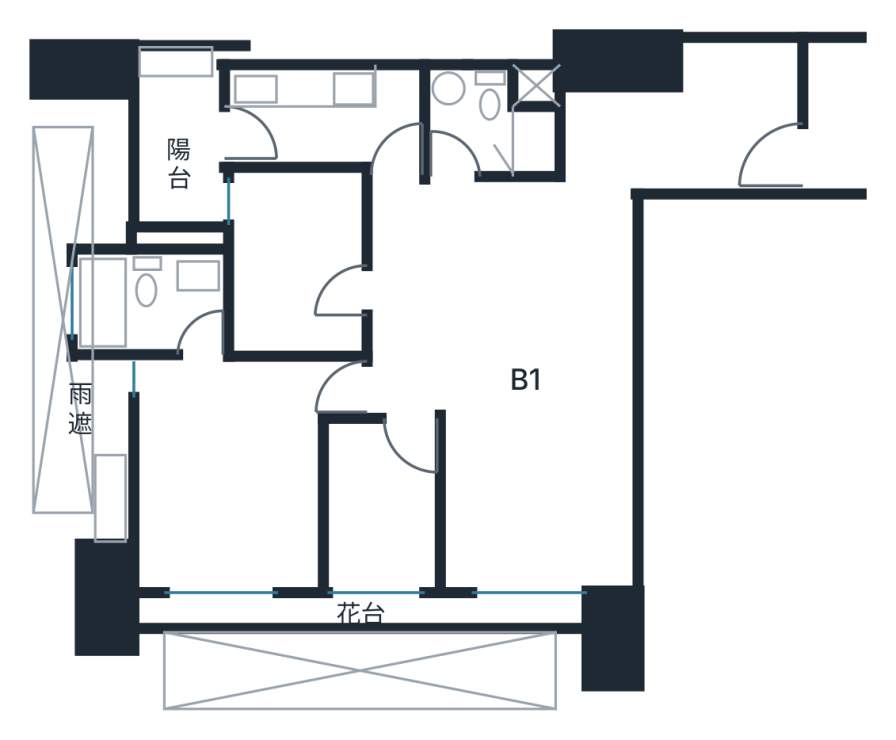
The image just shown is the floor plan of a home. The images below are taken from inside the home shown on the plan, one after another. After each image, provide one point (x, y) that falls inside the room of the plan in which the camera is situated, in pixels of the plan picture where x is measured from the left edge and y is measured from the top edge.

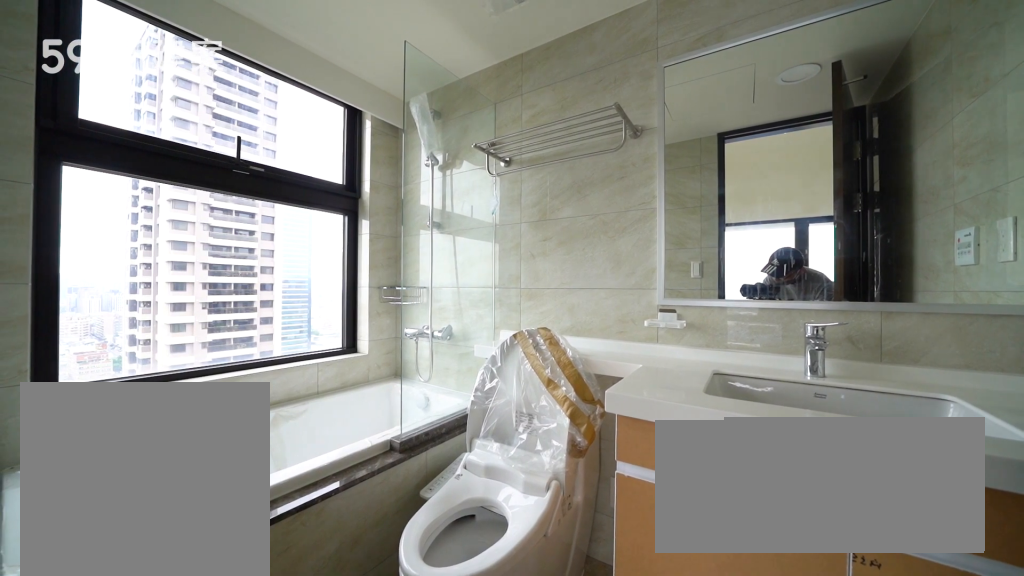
(149, 302)
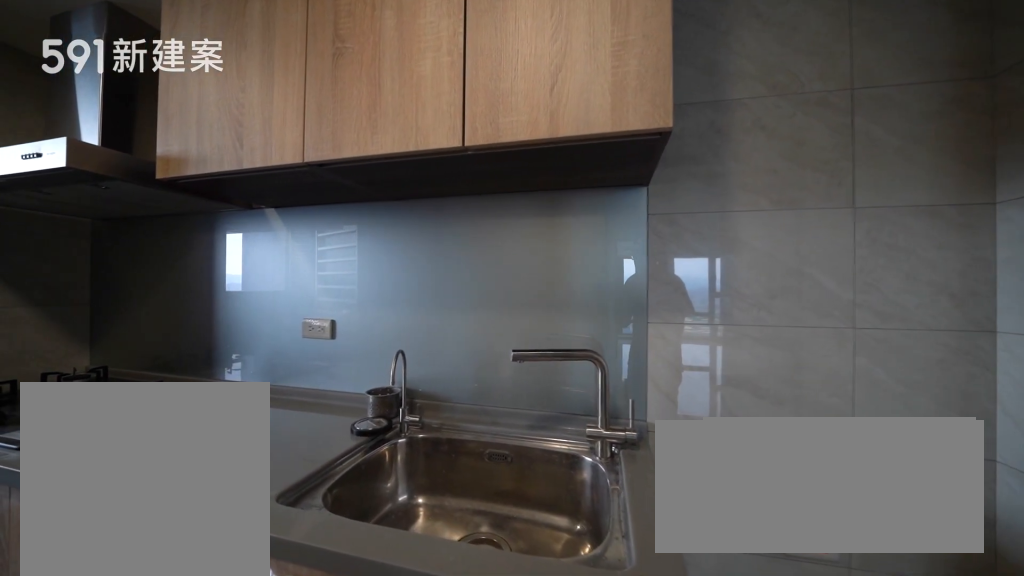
(325, 115)
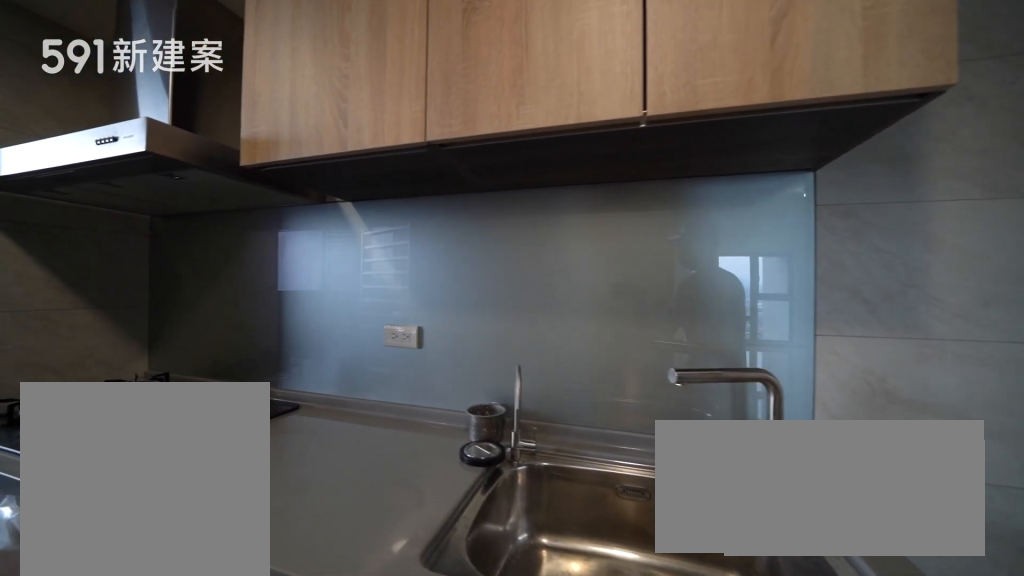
(325, 115)
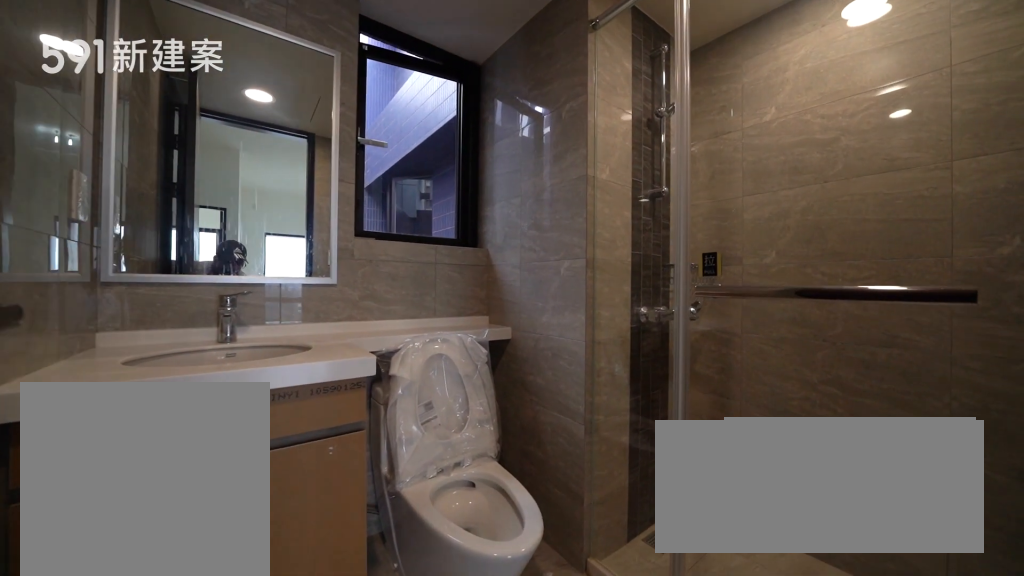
(488, 128)
